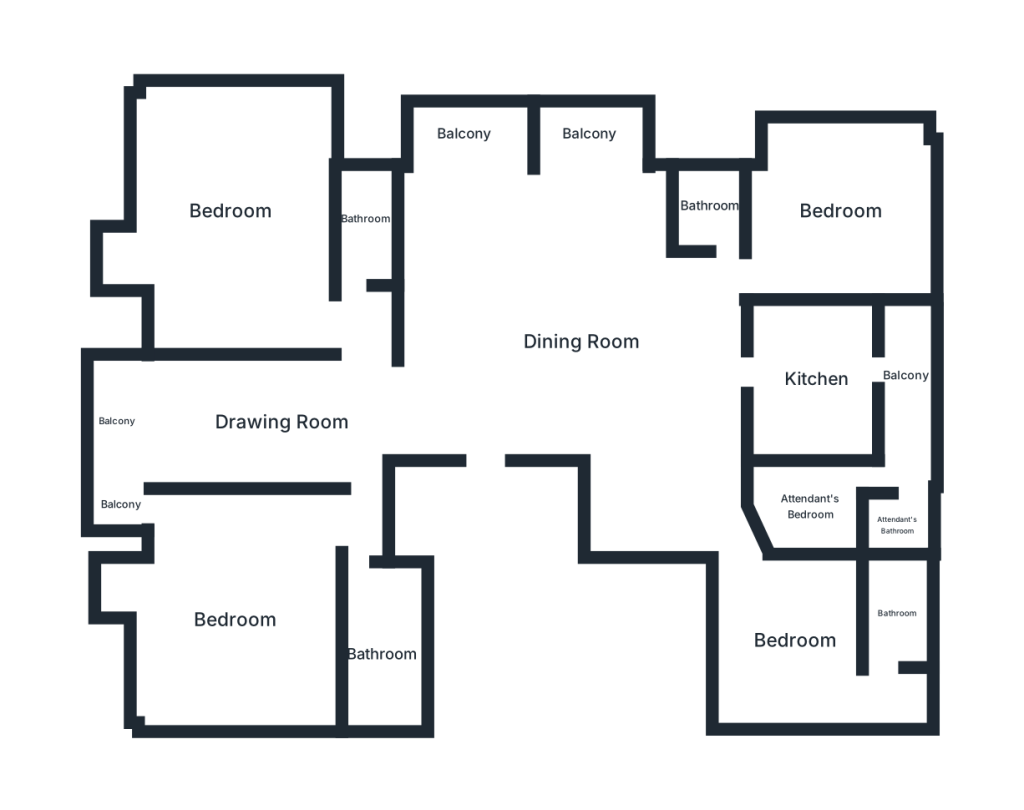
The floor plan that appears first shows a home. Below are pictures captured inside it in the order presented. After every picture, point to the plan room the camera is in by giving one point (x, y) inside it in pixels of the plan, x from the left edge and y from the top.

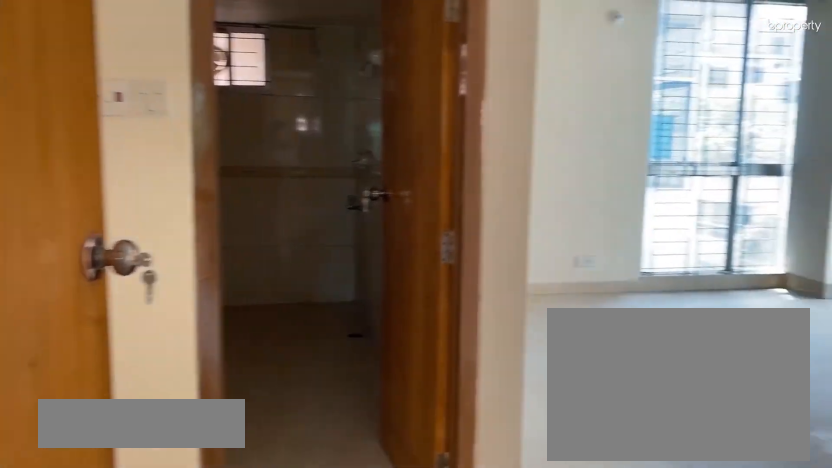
(234, 616)
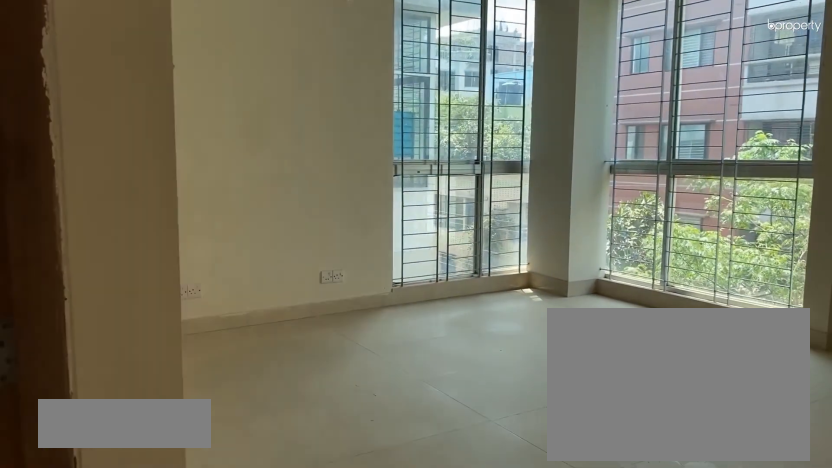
(234, 616)
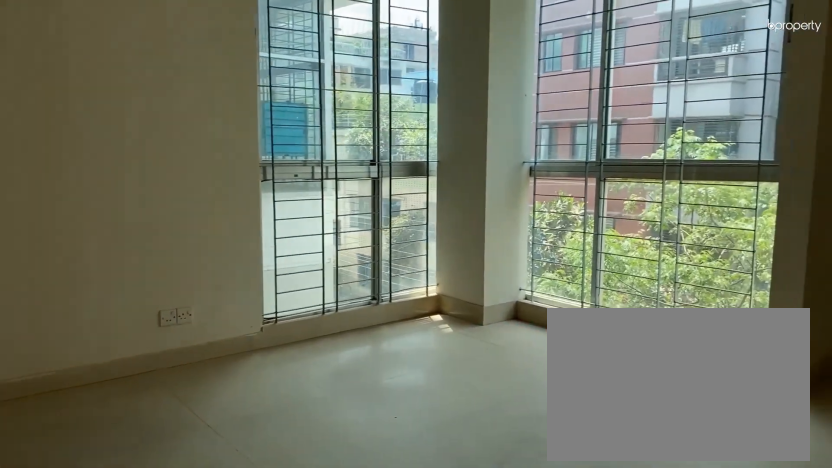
(234, 616)
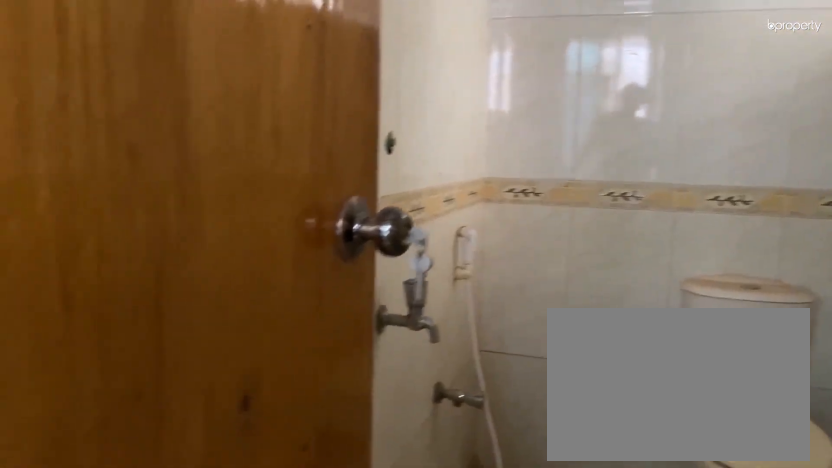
(896, 613)
